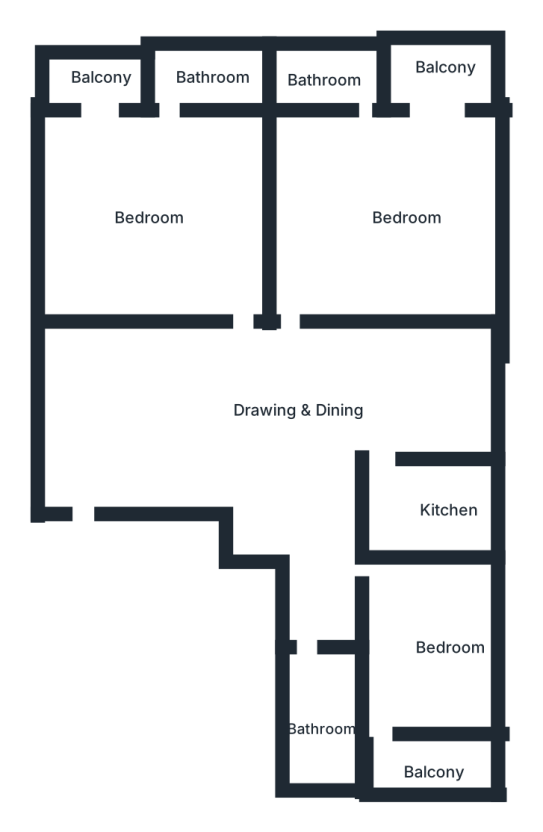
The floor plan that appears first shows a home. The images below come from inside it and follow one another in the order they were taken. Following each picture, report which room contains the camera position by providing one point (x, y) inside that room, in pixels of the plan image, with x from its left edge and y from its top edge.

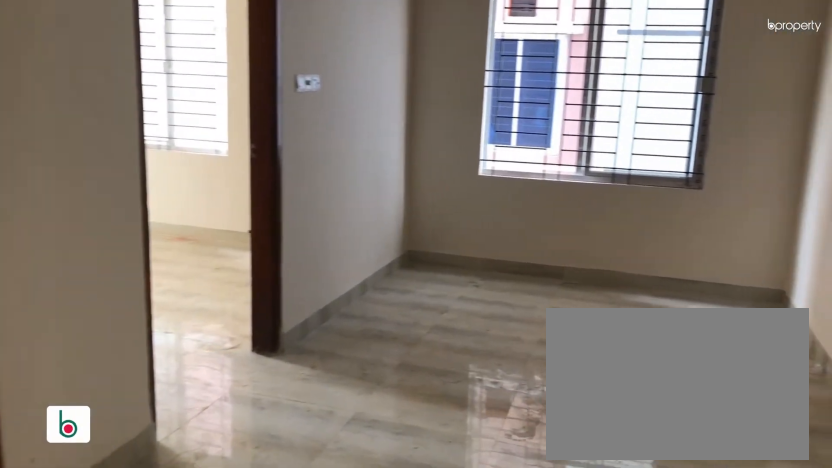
(256, 419)
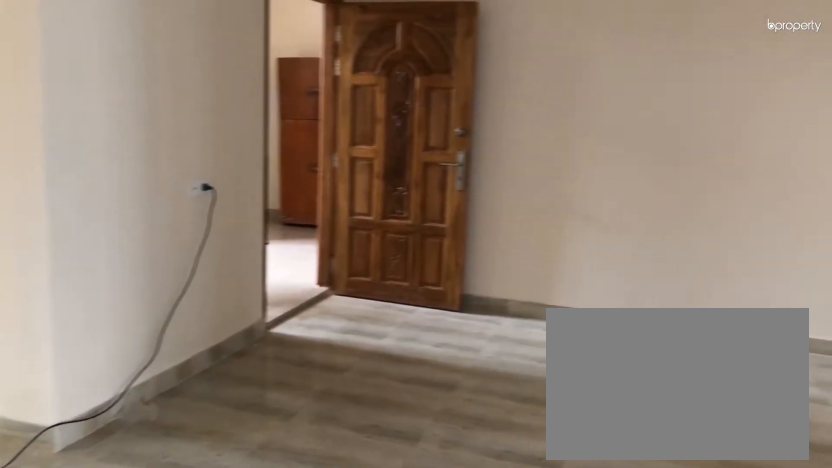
(256, 419)
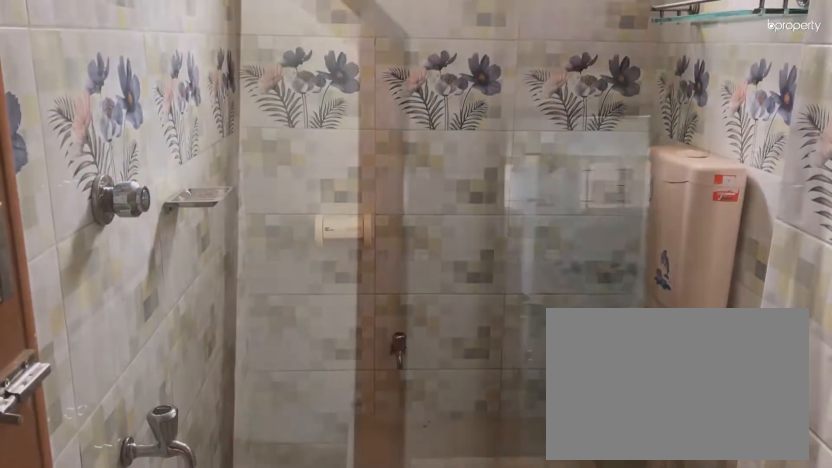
(322, 703)
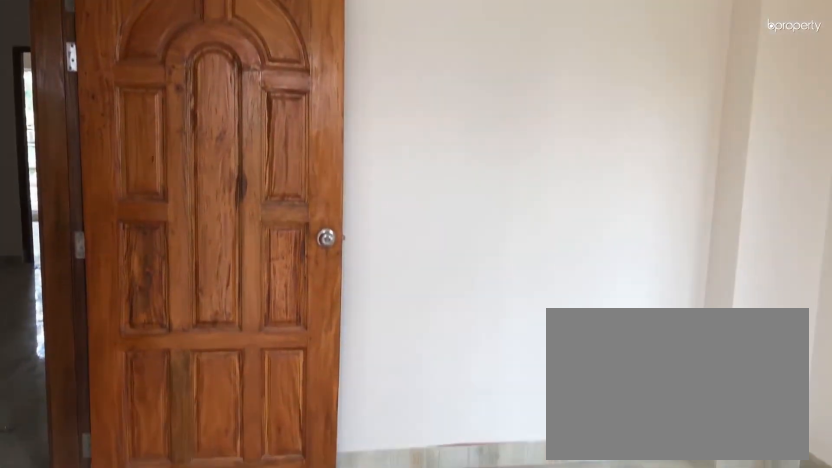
(448, 648)
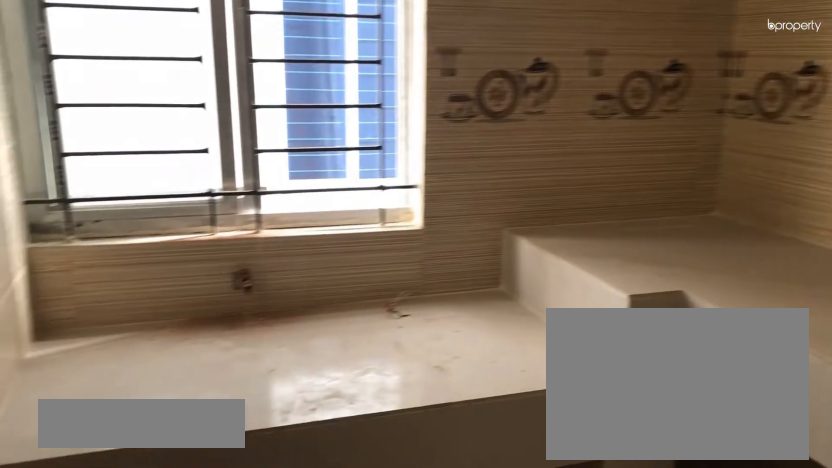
(445, 523)
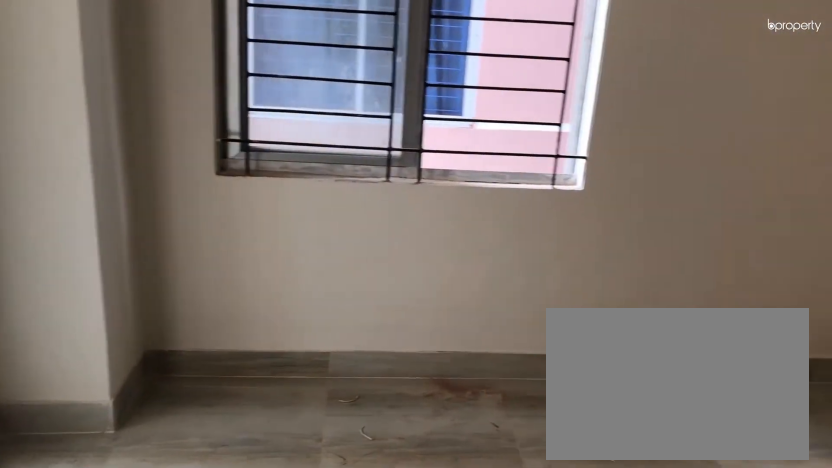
(419, 214)
